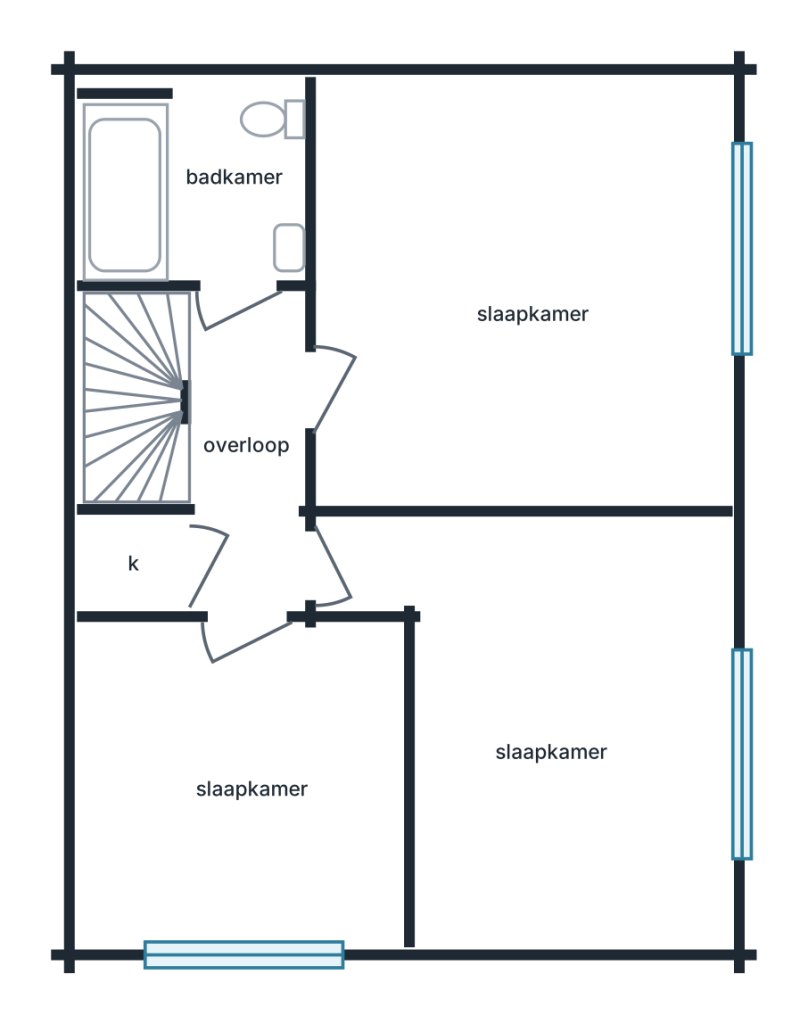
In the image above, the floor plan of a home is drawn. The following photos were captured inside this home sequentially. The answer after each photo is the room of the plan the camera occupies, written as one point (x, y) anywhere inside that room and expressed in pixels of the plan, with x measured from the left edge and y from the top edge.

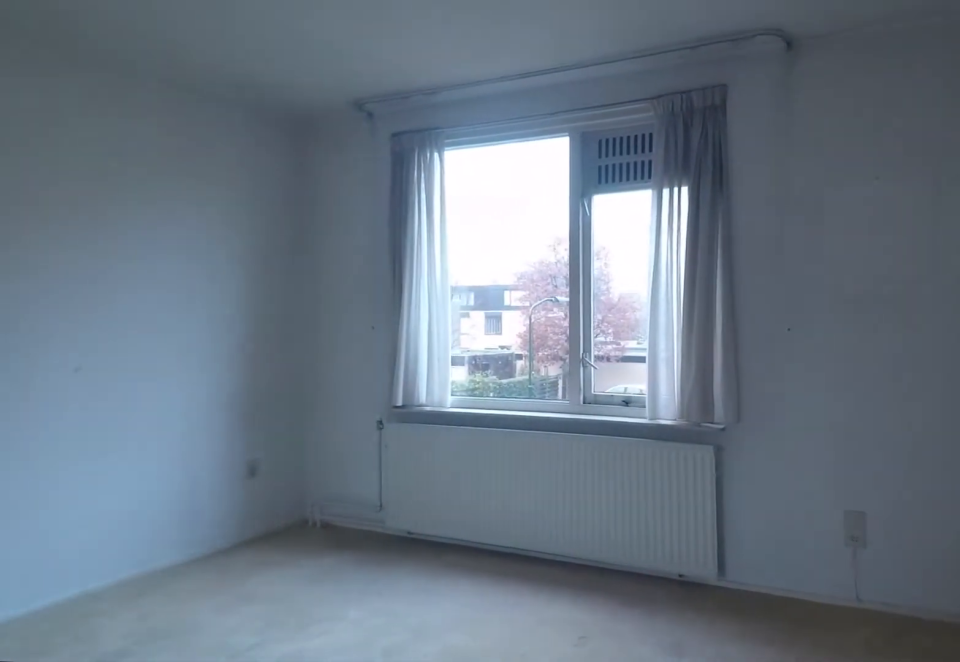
(572, 254)
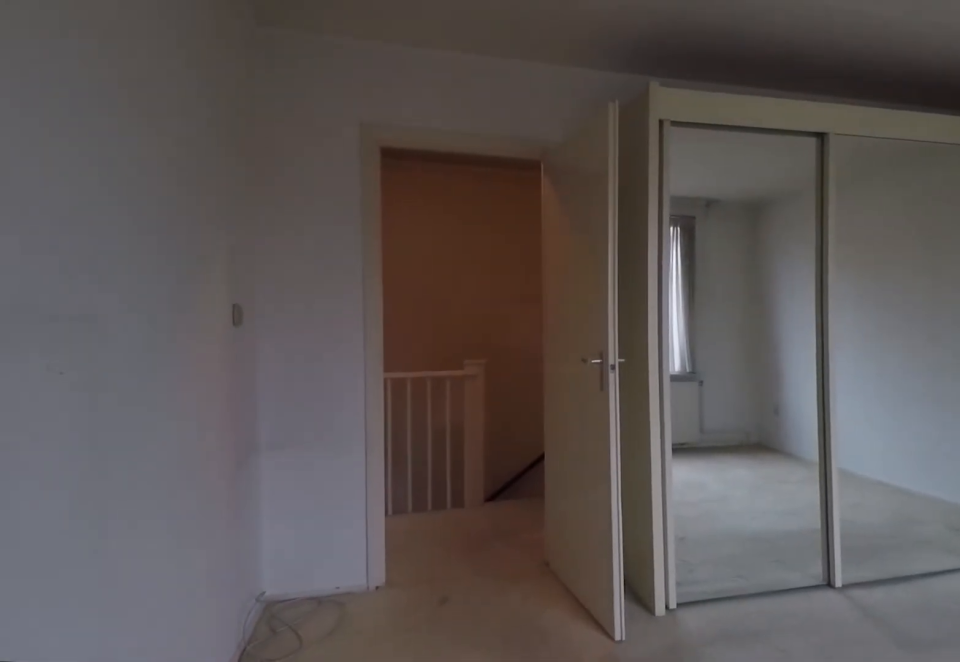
(572, 254)
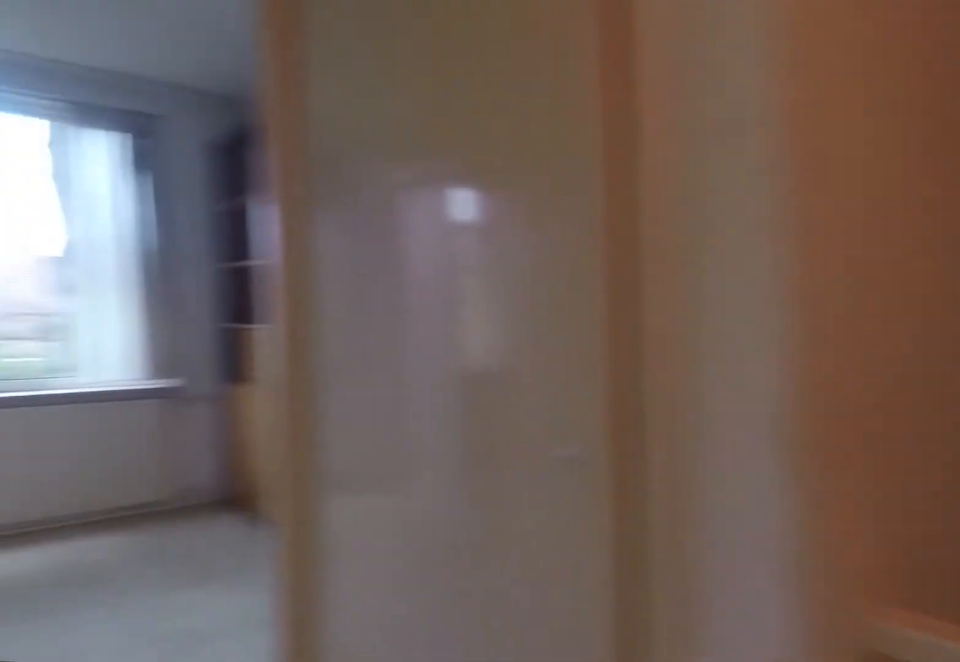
(212, 357)
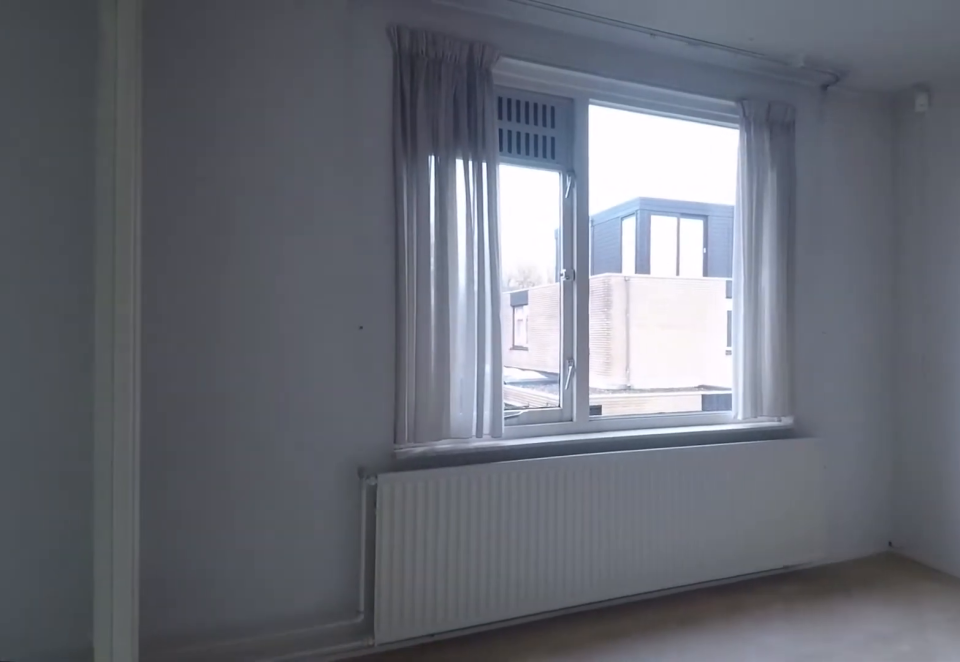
(604, 756)
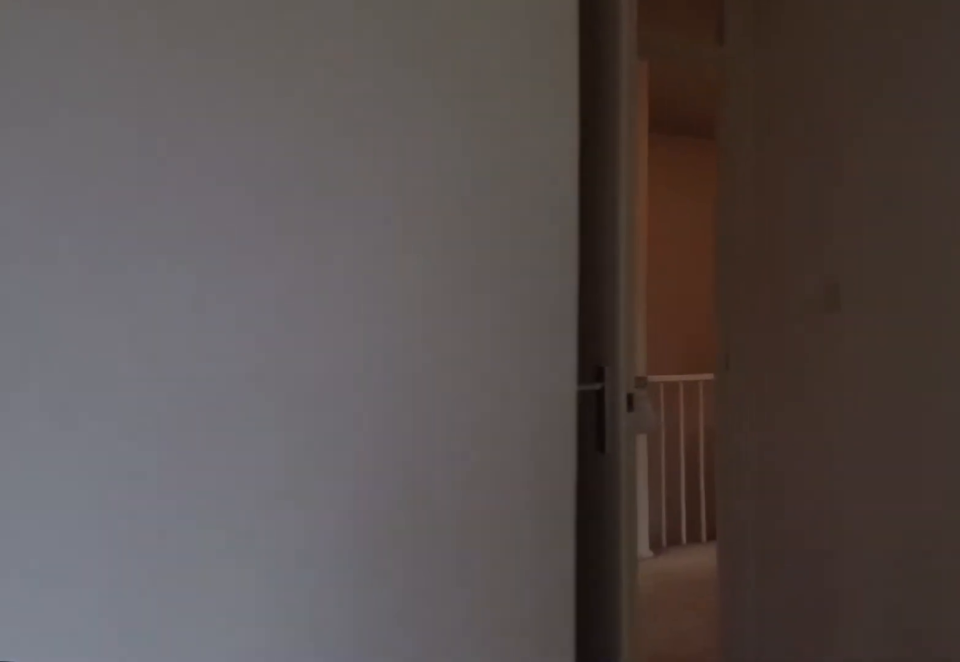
(604, 756)
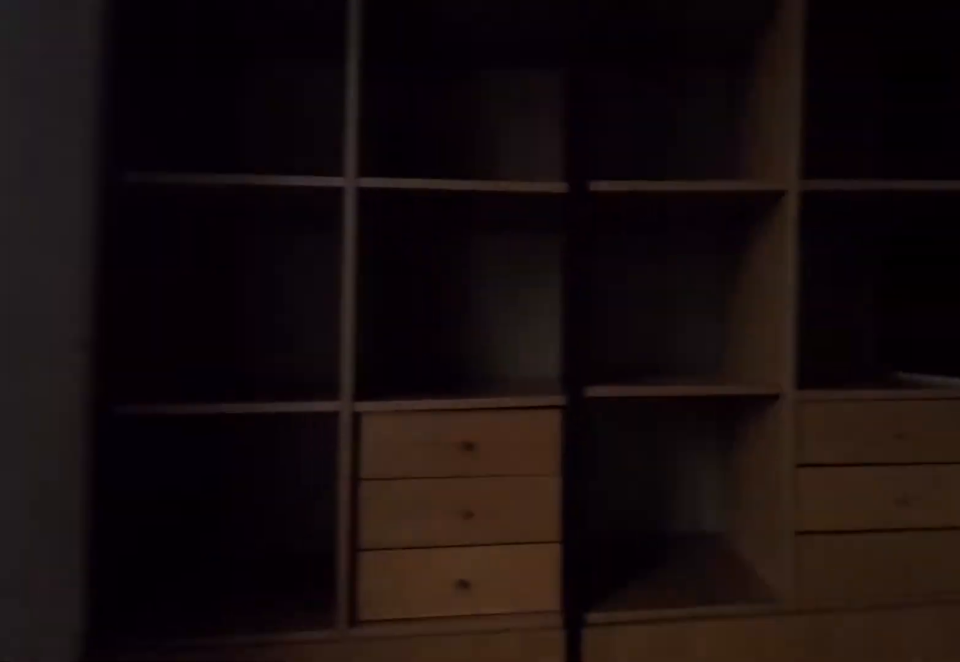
(243, 781)
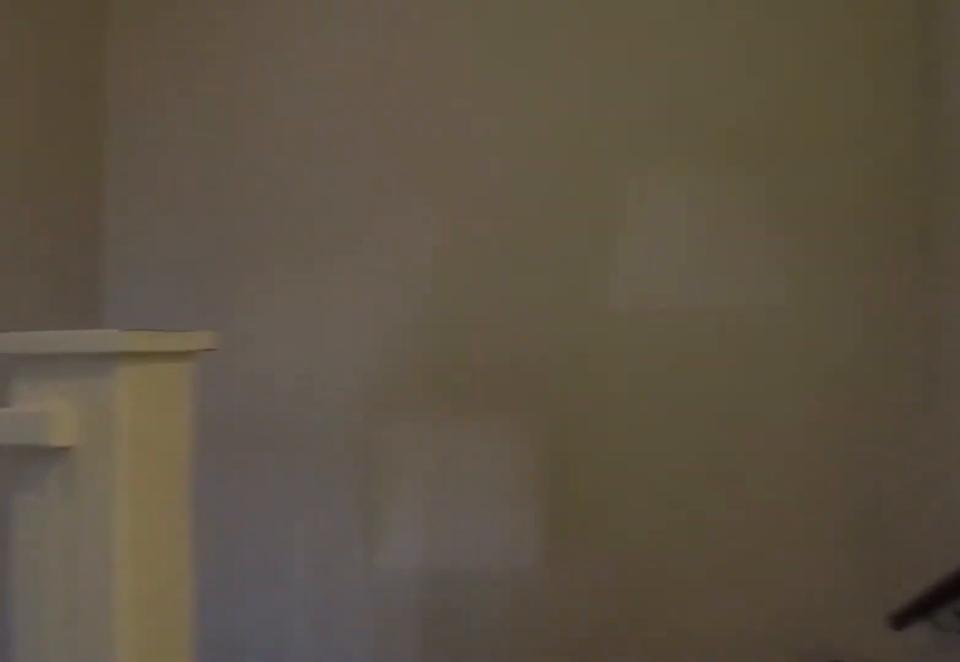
(211, 359)
